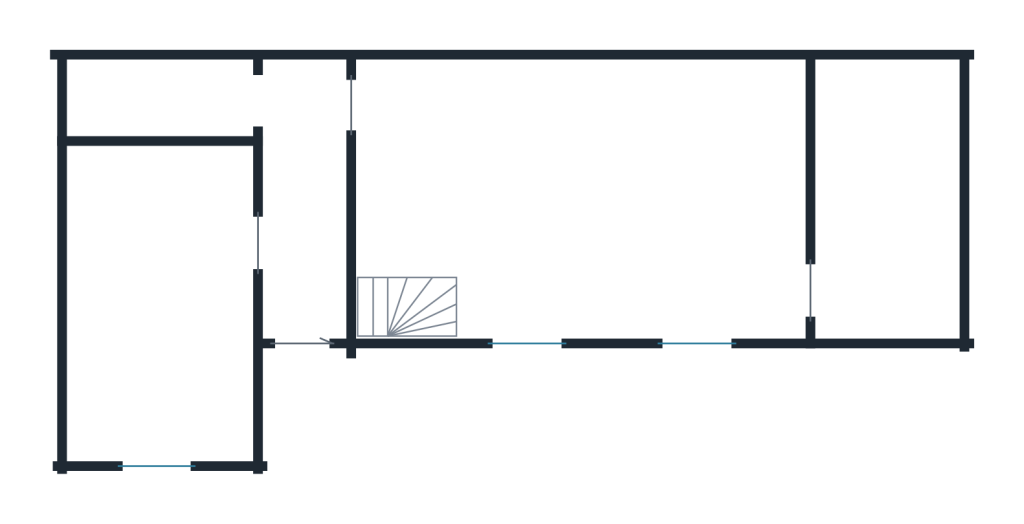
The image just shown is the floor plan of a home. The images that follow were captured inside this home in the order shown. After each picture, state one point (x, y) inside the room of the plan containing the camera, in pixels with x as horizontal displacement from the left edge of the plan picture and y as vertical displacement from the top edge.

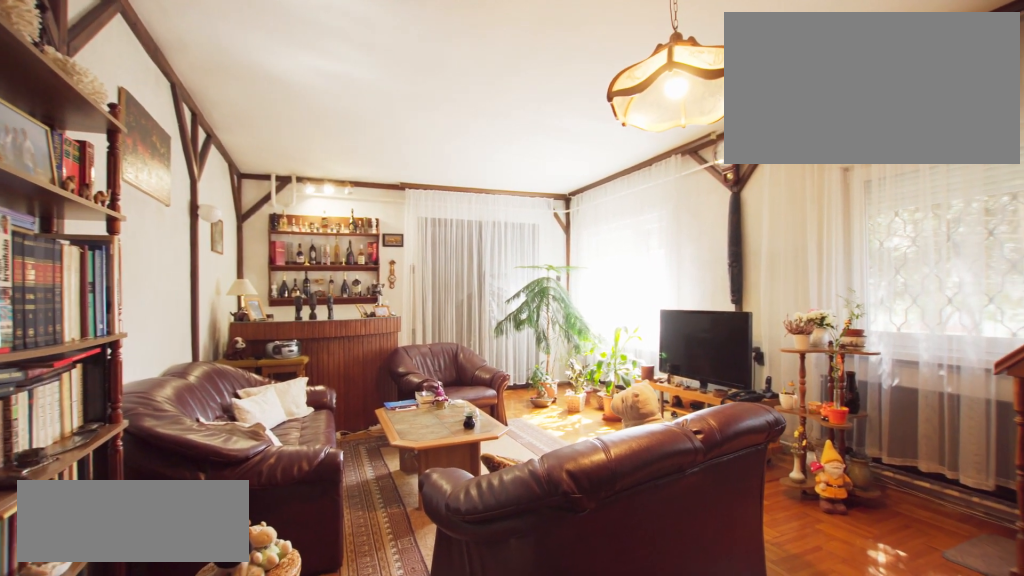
(591, 220)
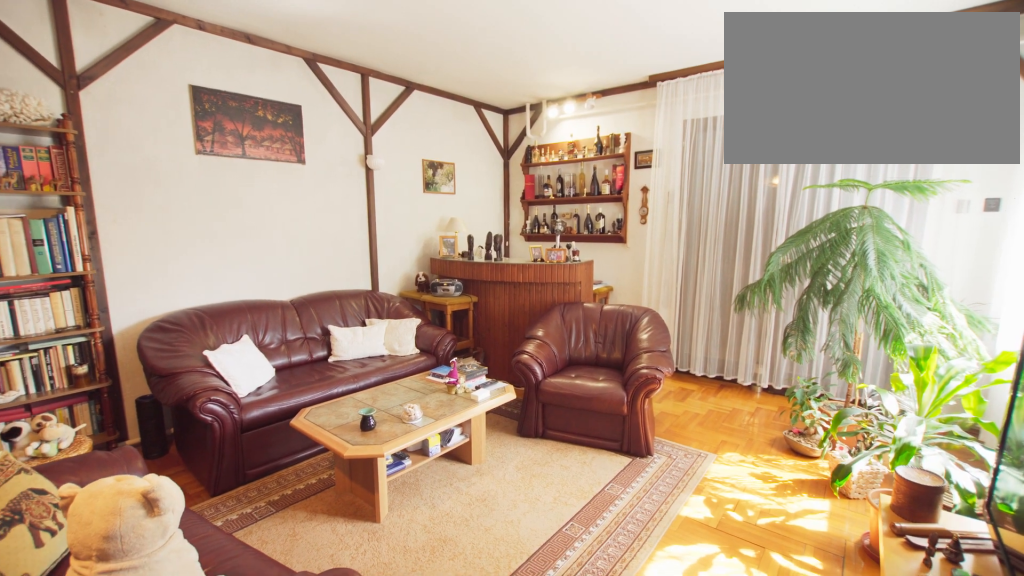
(591, 219)
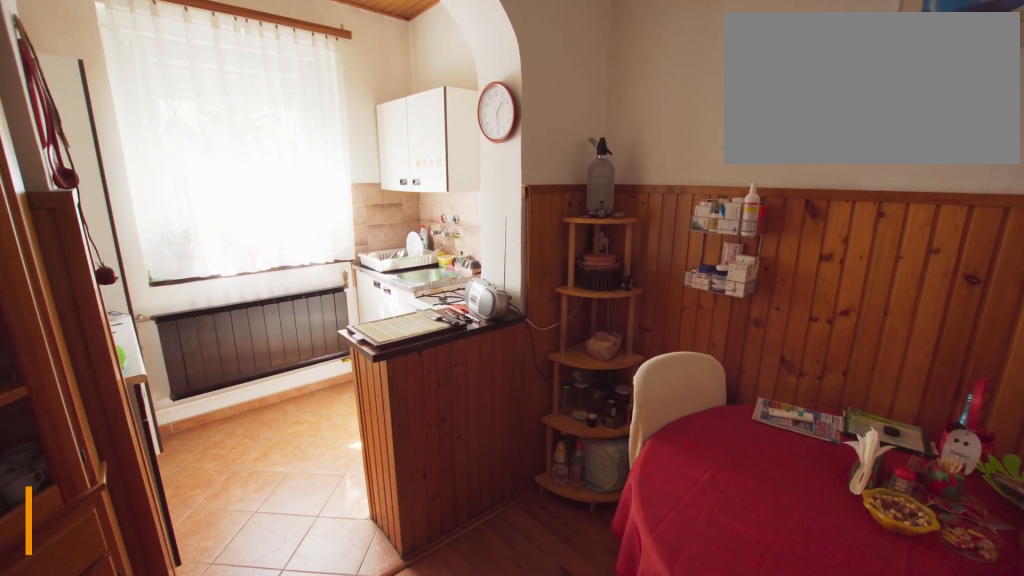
(164, 312)
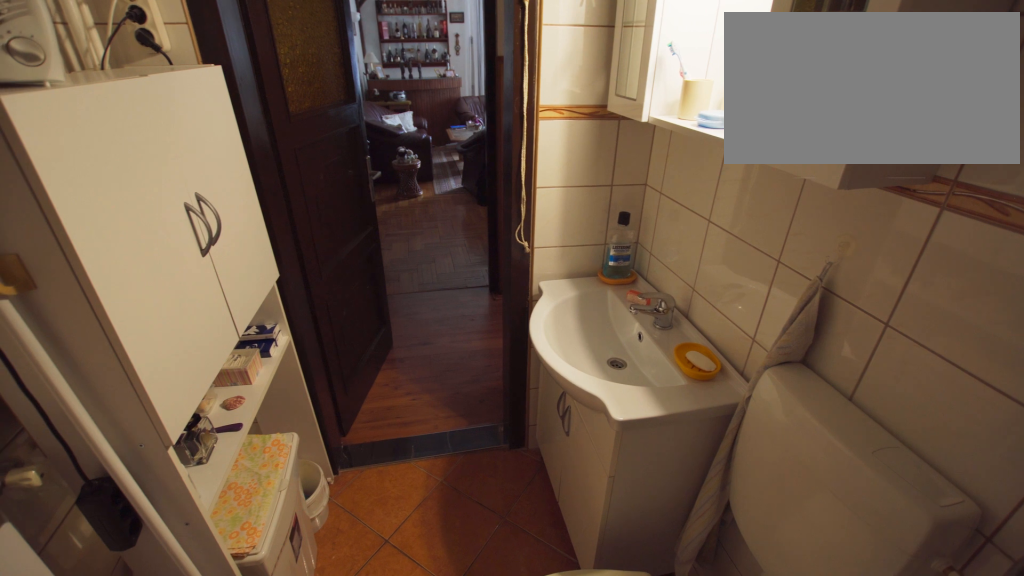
(164, 98)
